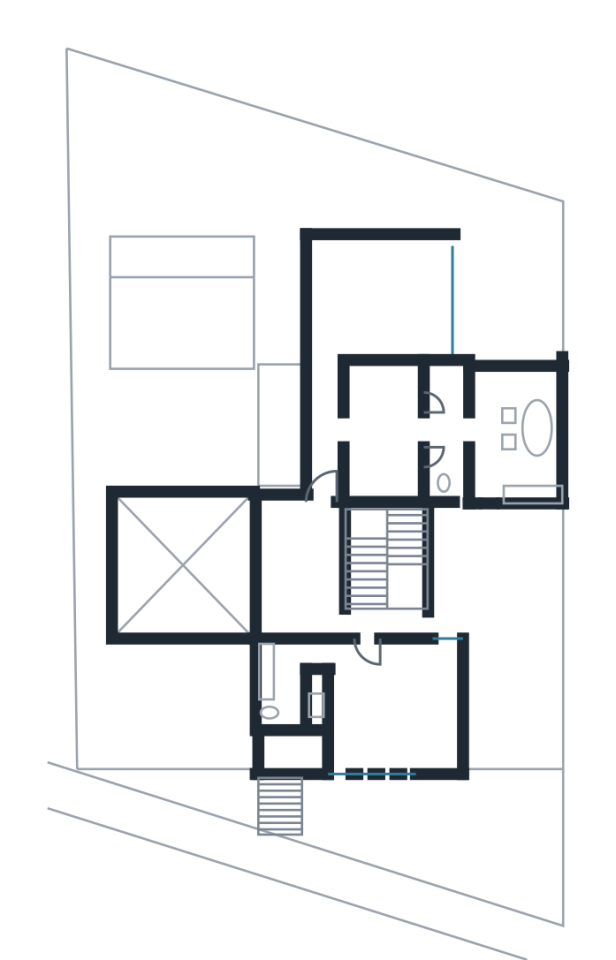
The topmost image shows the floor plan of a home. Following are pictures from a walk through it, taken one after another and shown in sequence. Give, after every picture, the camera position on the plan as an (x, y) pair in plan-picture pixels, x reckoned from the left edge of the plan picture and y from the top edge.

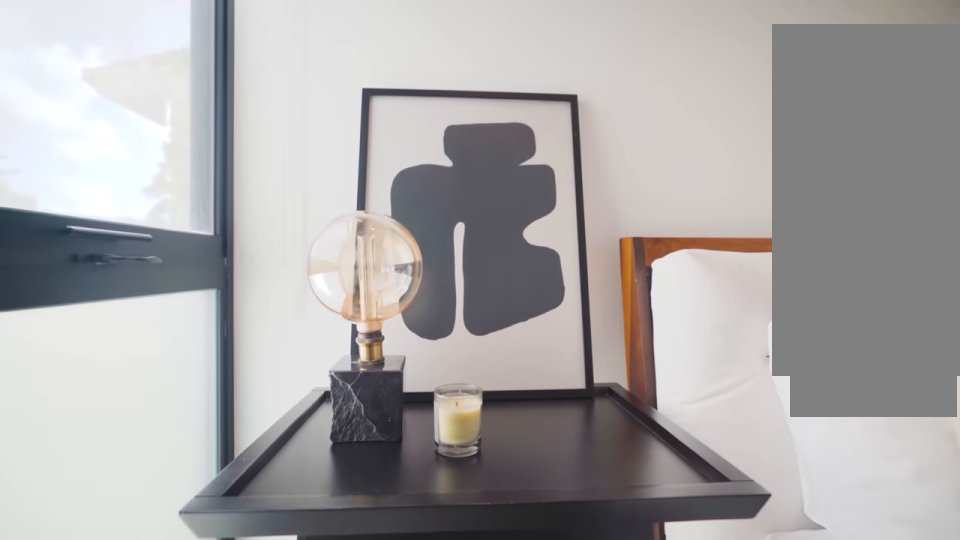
(421, 657)
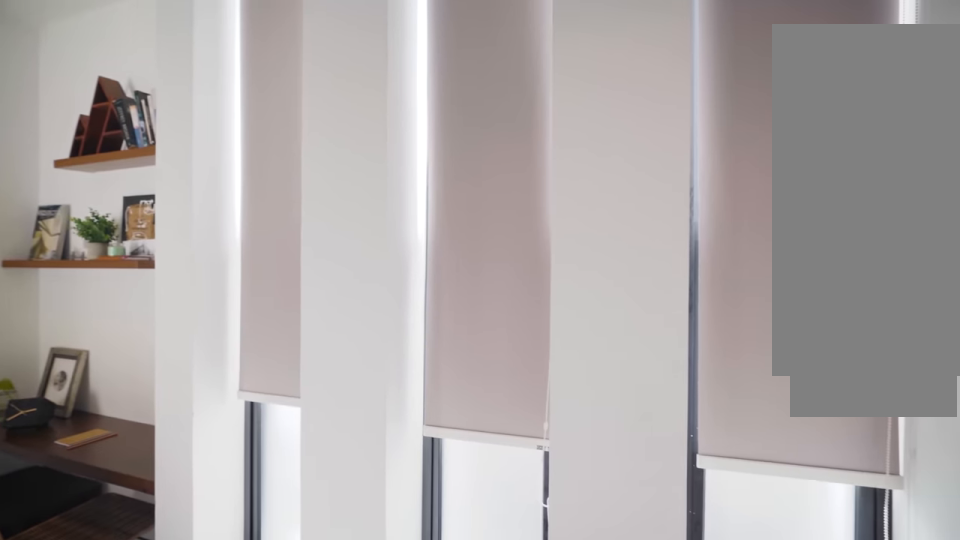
(361, 745)
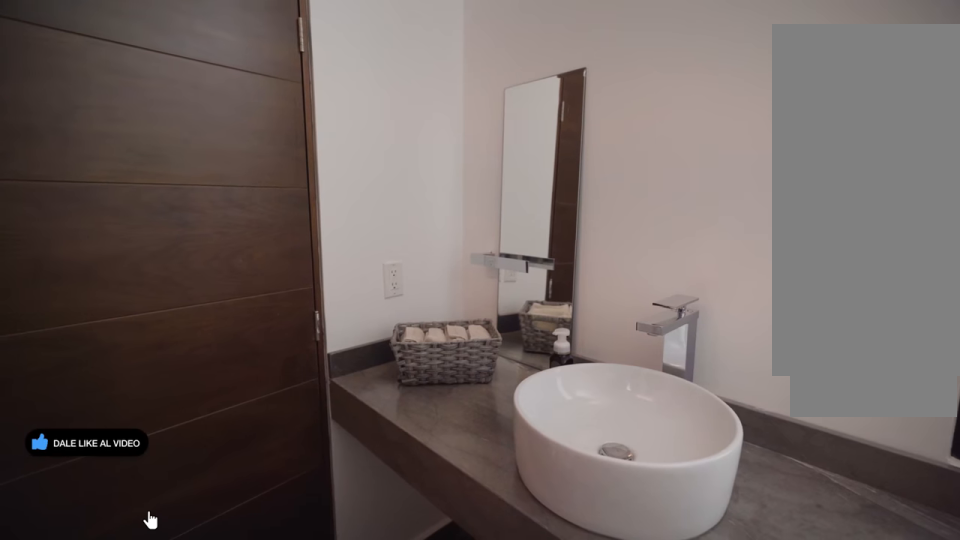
(302, 701)
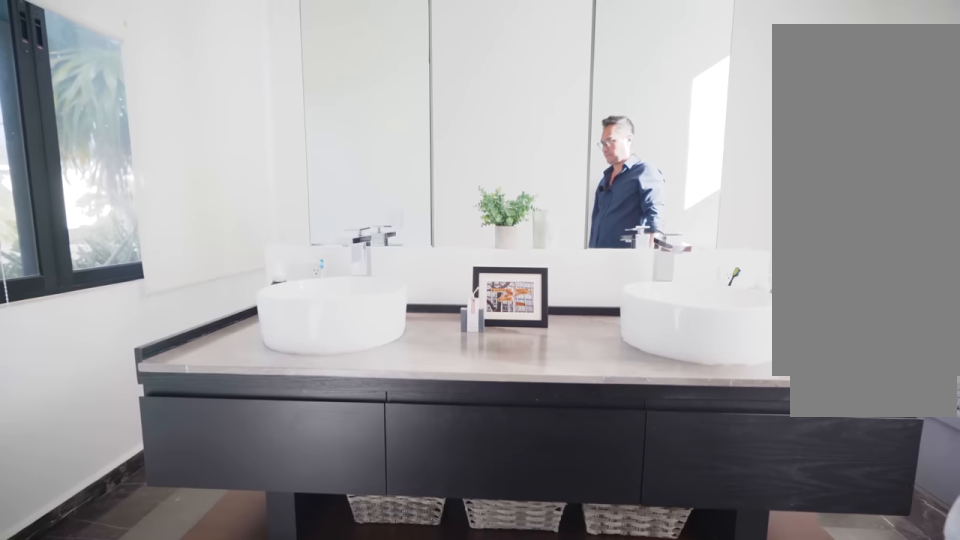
(470, 430)
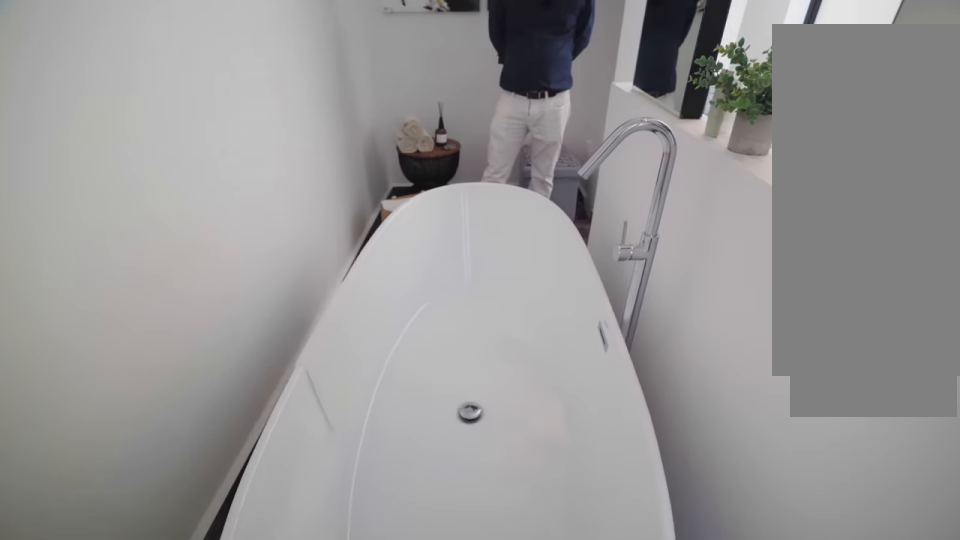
(530, 400)
